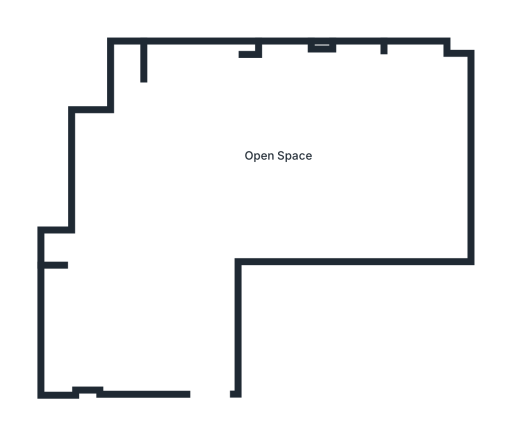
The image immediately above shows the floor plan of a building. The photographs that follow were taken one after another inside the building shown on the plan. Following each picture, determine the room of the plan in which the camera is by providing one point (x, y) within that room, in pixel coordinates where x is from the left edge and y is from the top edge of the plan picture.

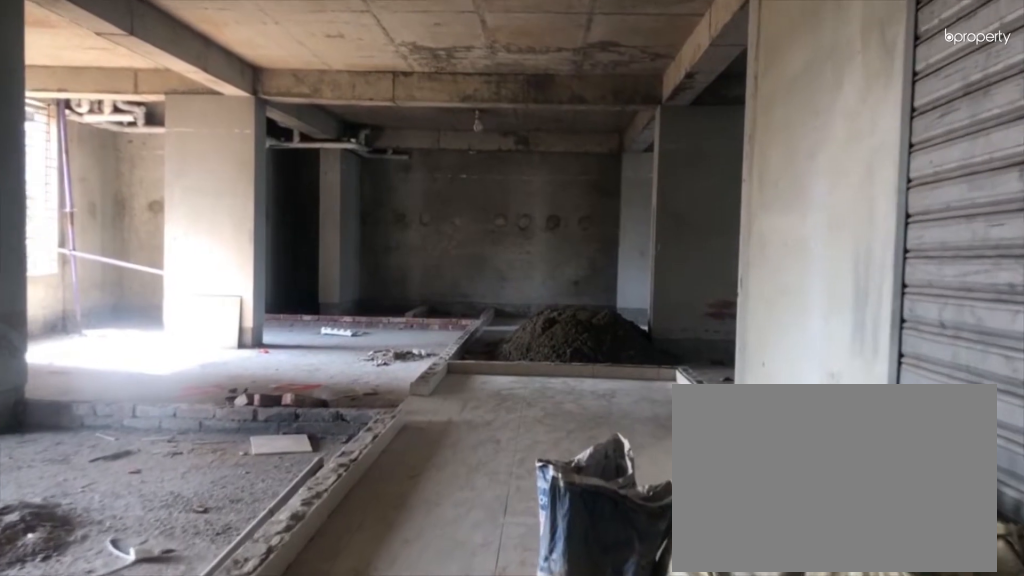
(195, 350)
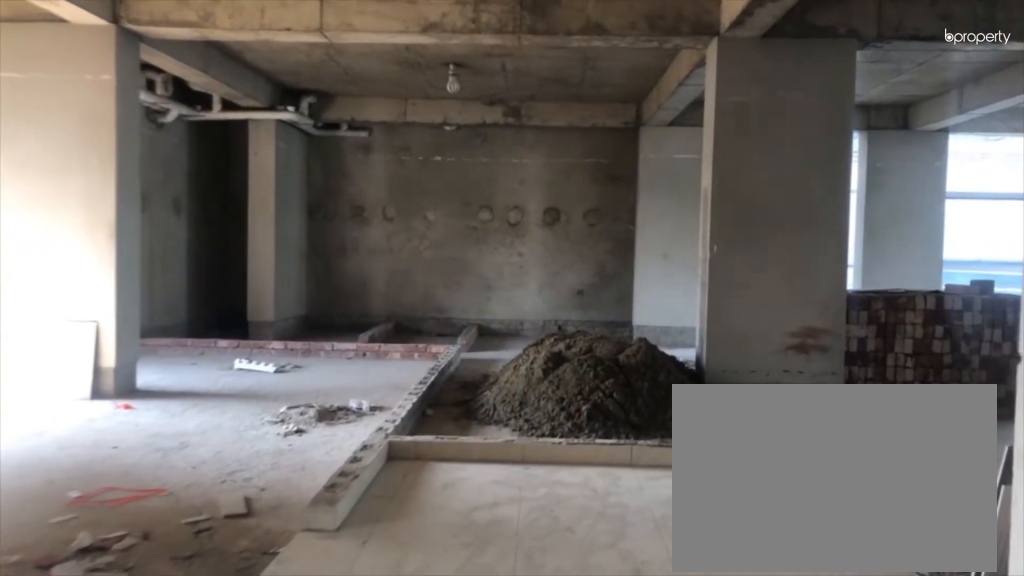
(207, 236)
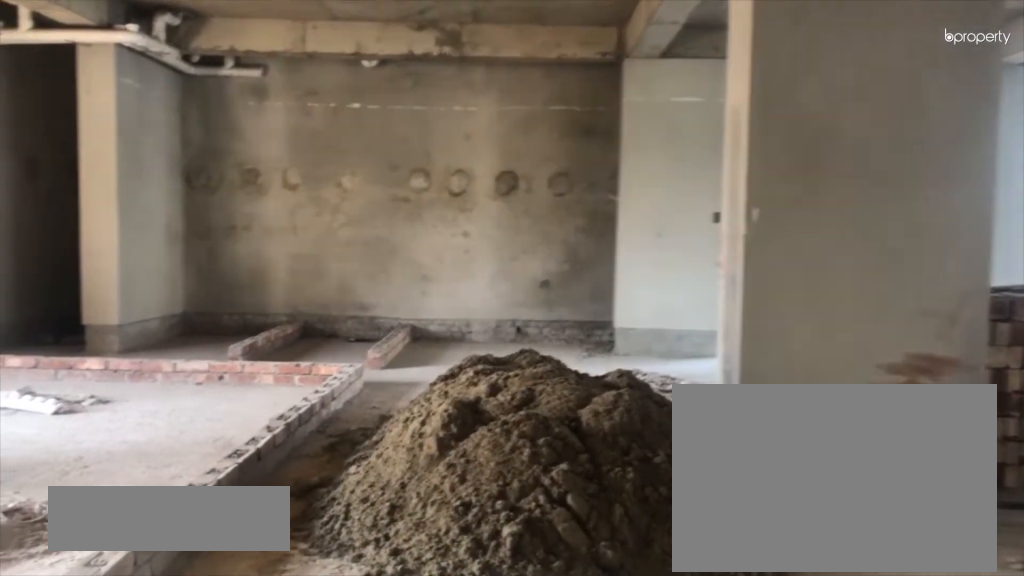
(241, 150)
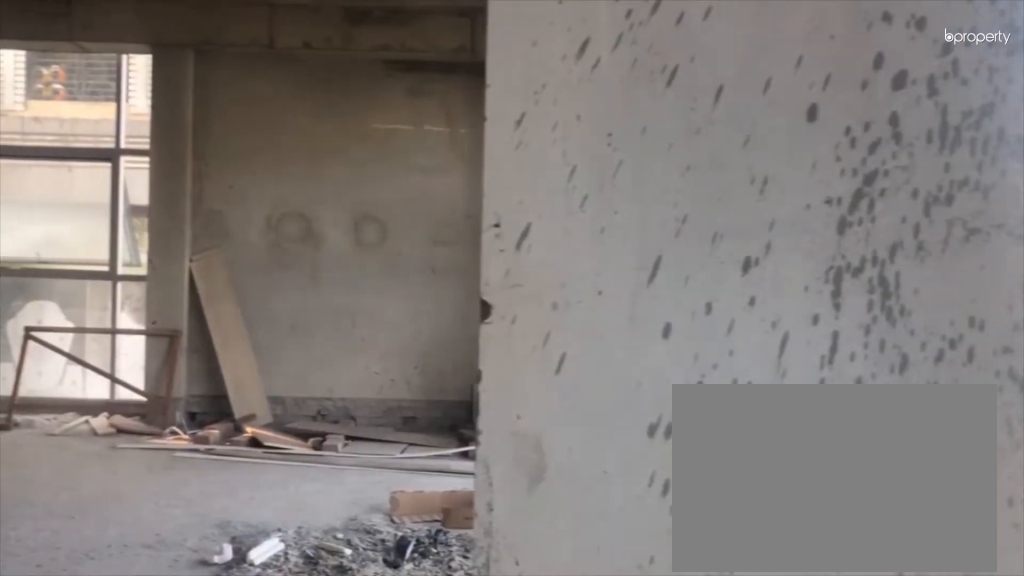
(241, 151)
